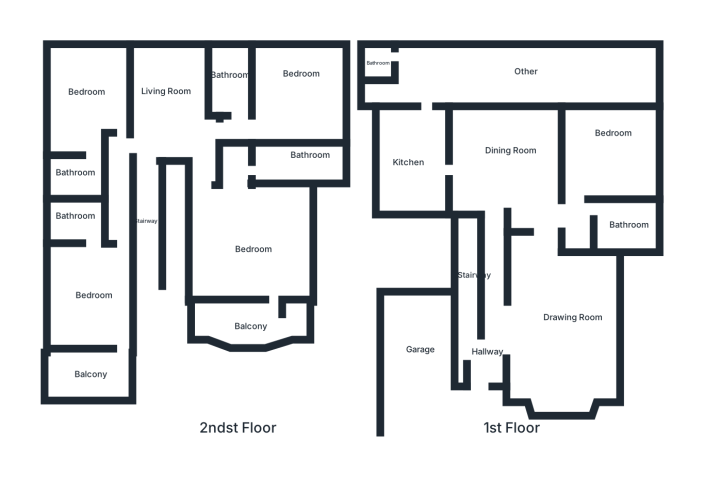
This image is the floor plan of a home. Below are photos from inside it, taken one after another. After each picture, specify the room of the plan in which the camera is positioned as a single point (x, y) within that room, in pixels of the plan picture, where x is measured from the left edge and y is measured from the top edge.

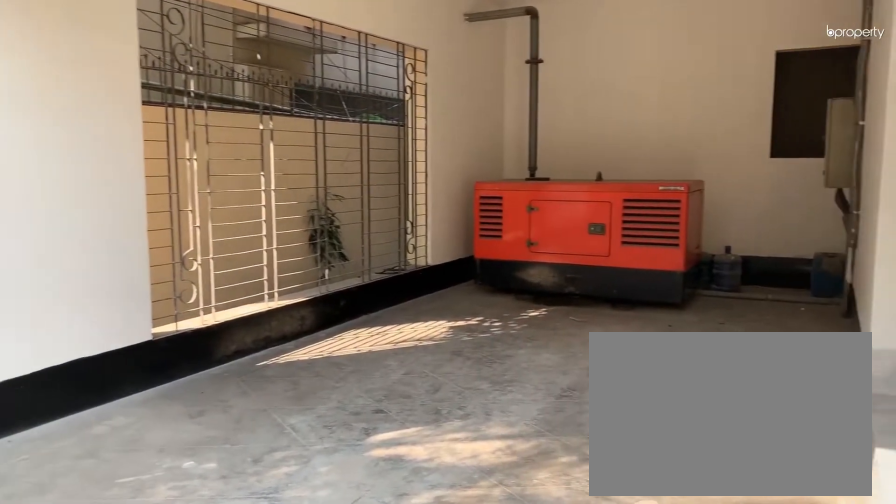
(420, 358)
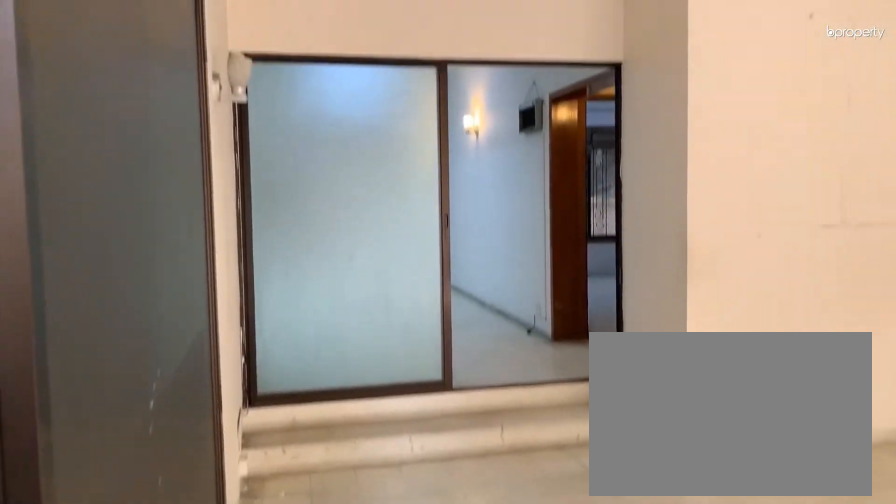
(565, 321)
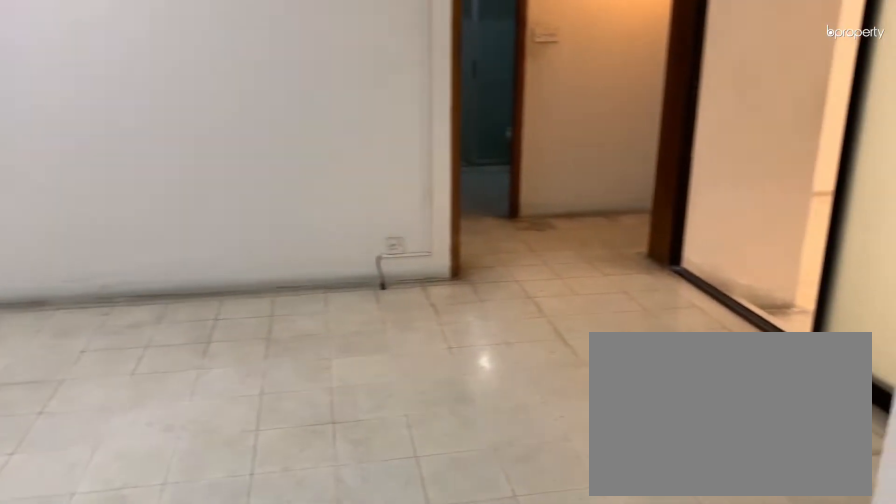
(513, 154)
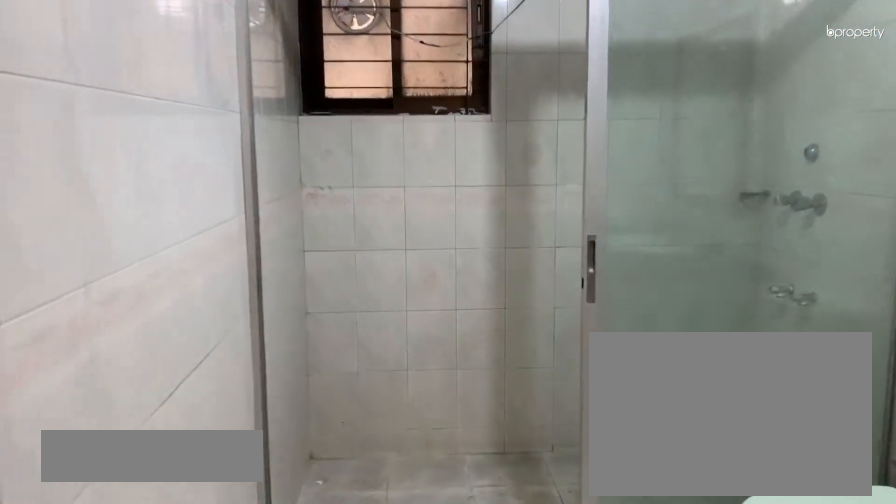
(623, 225)
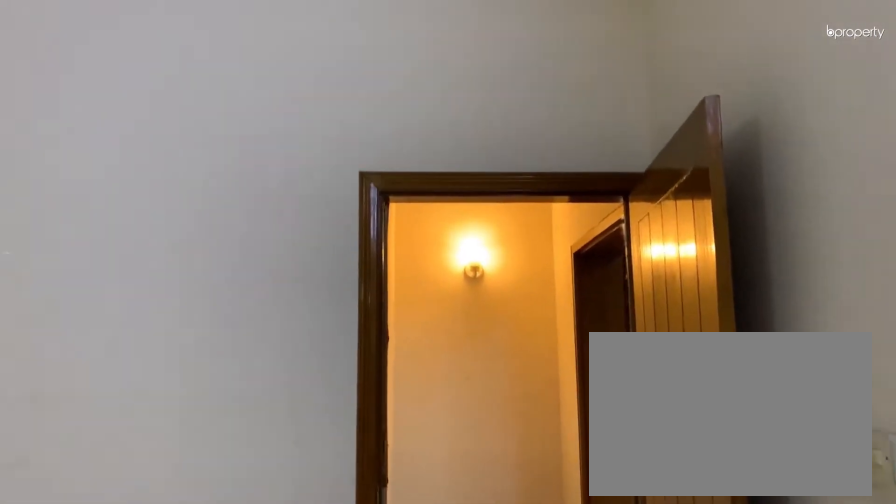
(603, 146)
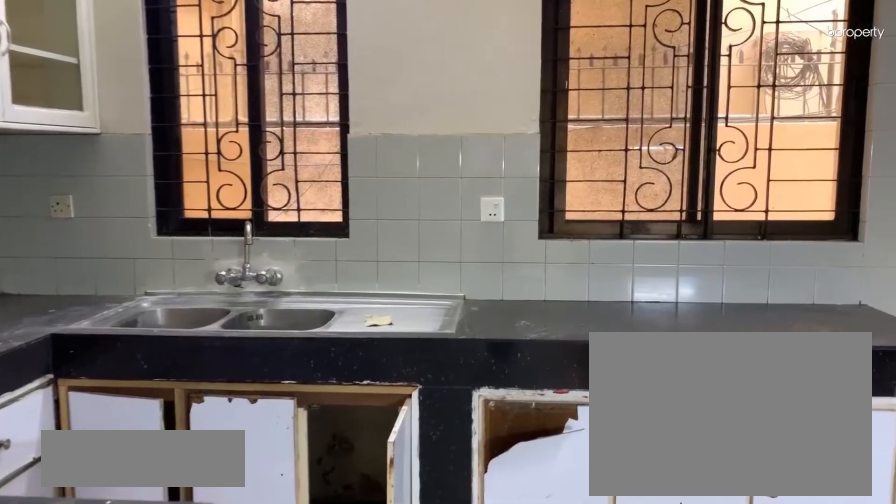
(397, 161)
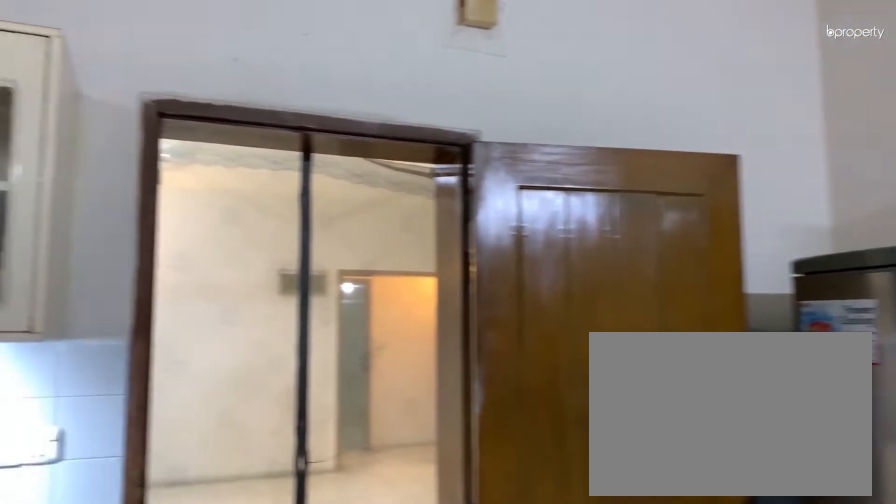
(397, 161)
